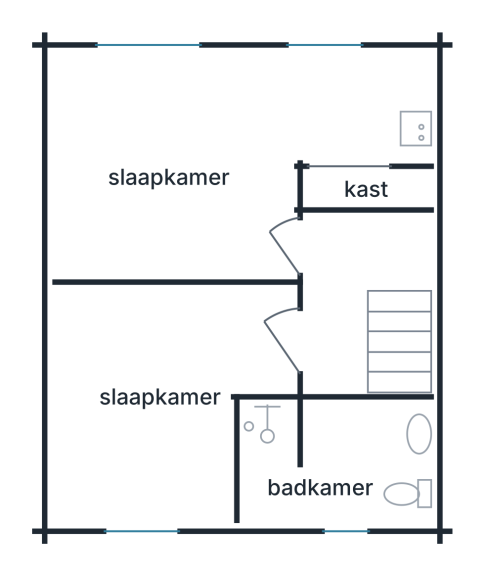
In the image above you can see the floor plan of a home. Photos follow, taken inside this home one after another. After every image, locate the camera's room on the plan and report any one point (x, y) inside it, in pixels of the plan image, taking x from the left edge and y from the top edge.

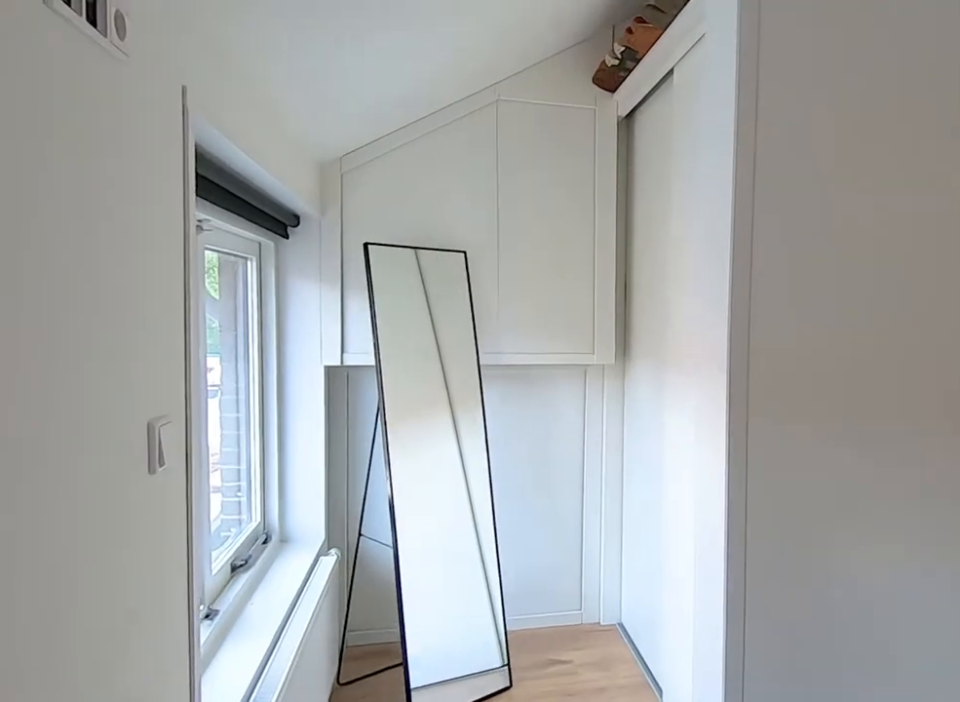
(212, 155)
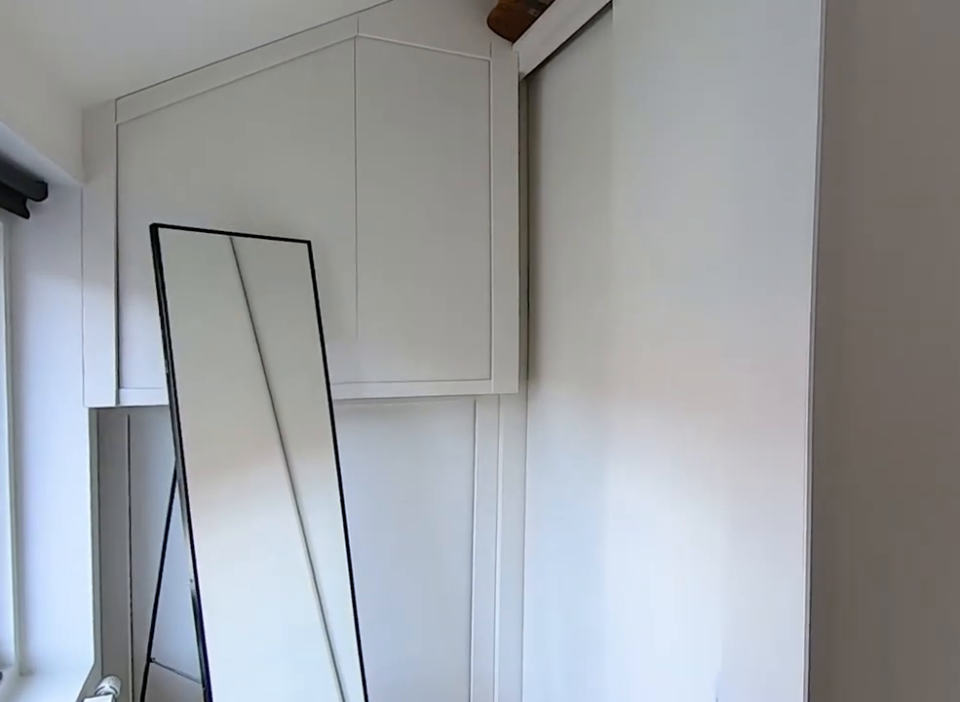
(212, 155)
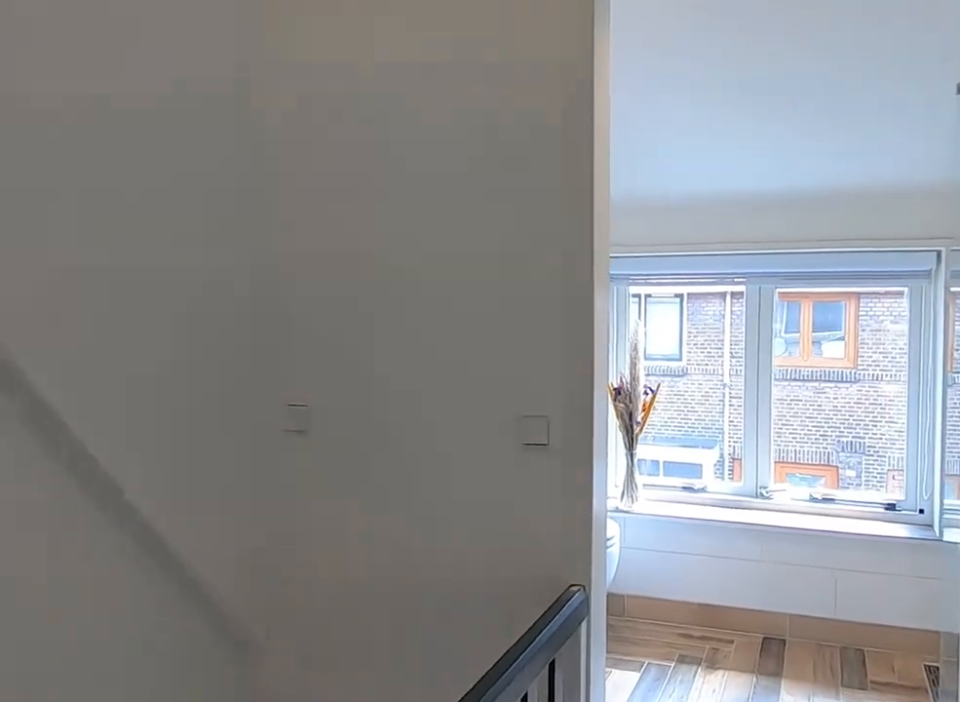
(353, 289)
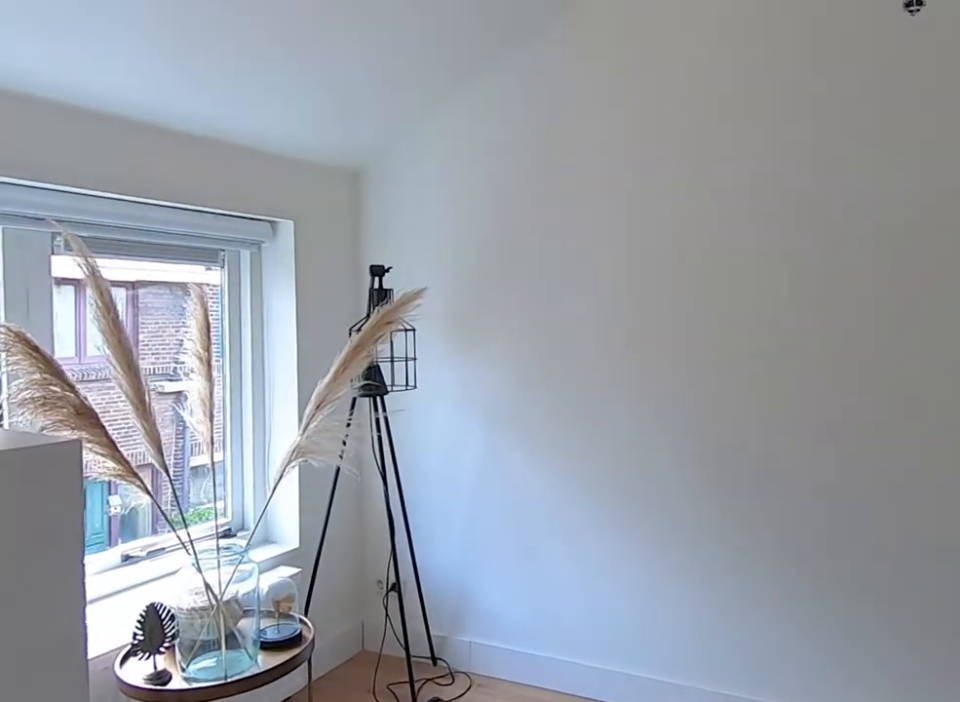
(58, 357)
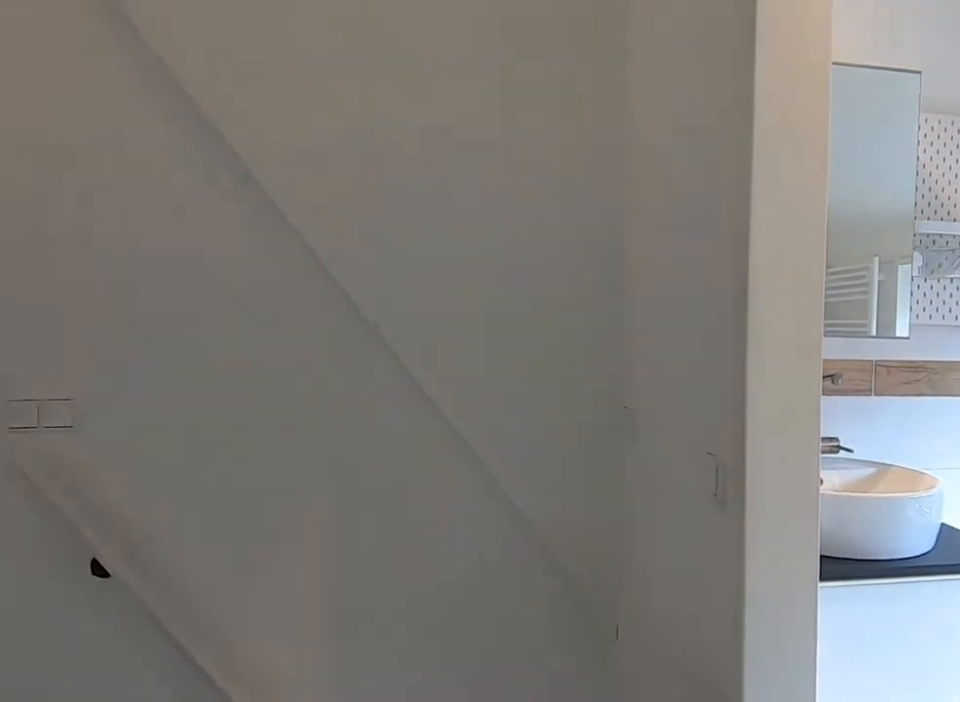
(353, 289)
